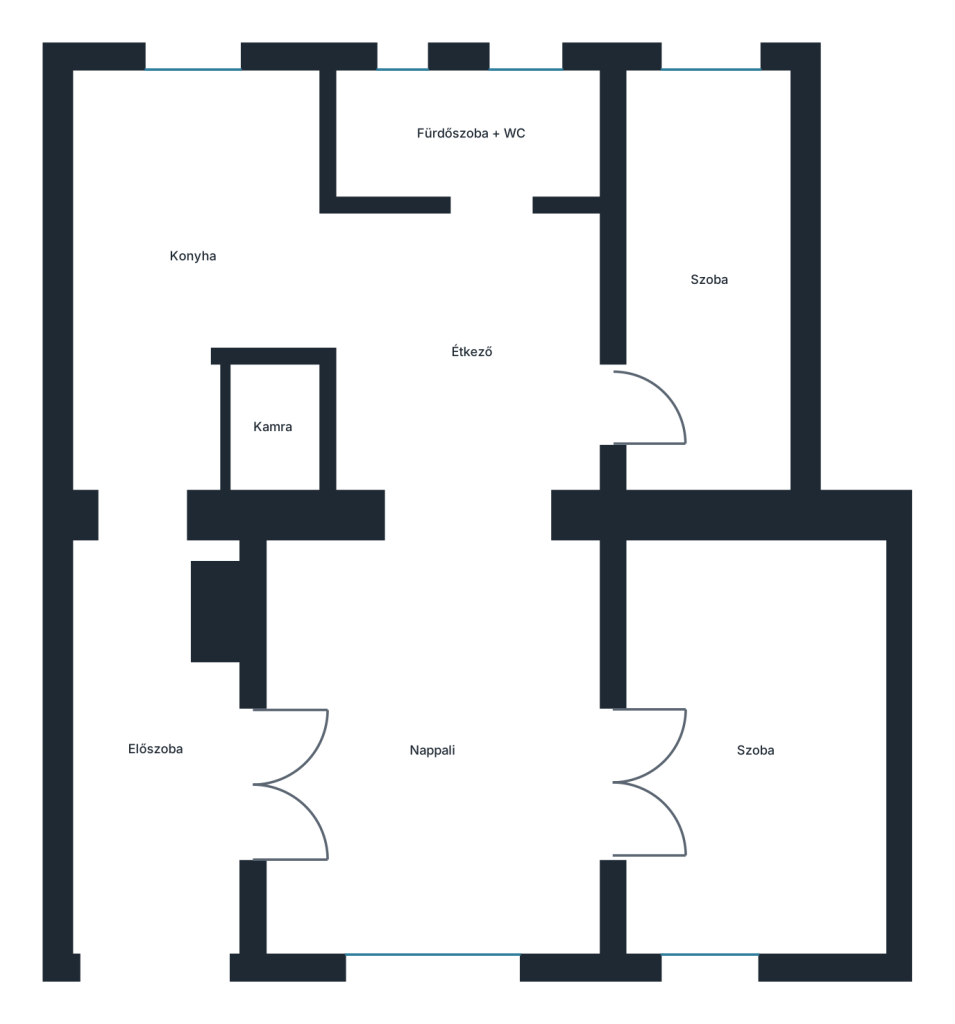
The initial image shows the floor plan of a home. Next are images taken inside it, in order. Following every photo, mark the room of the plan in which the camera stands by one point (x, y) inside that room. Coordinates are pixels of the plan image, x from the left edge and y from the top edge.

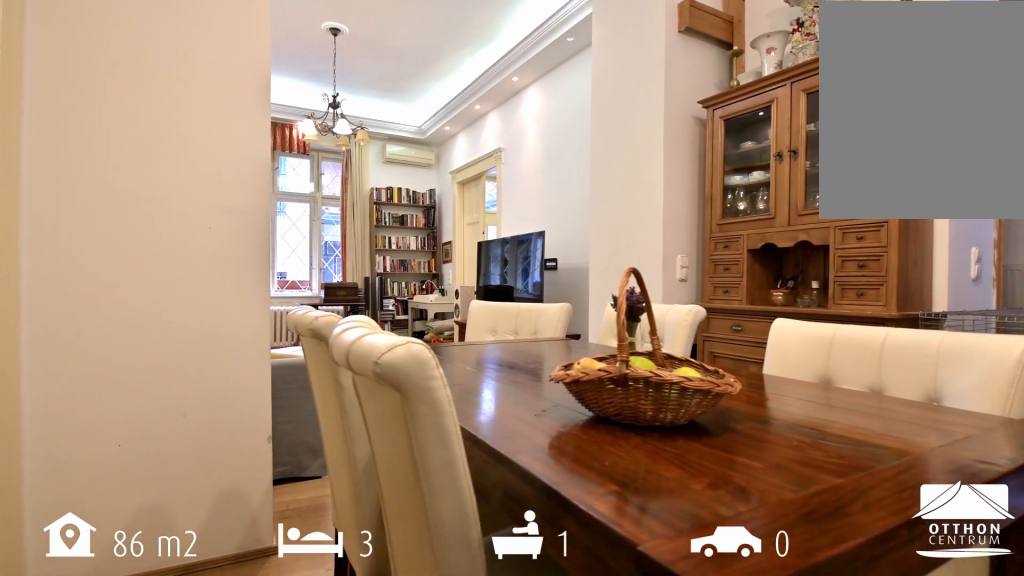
(474, 345)
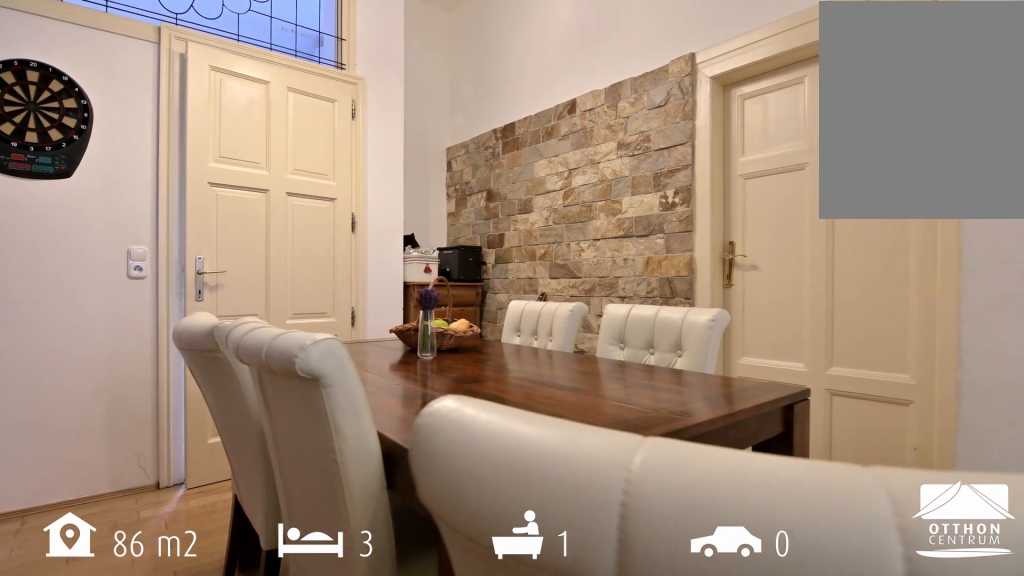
(474, 345)
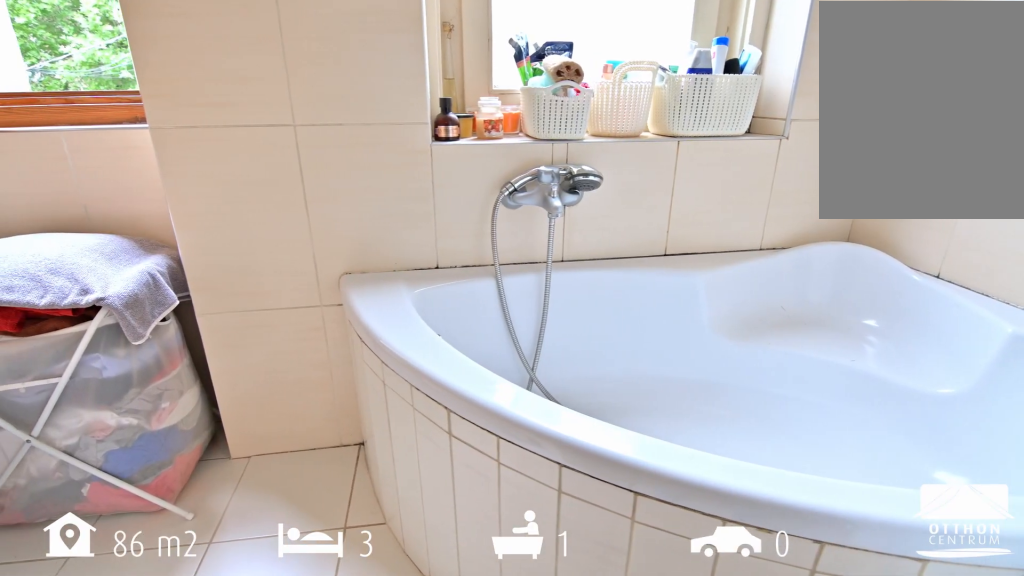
(474, 140)
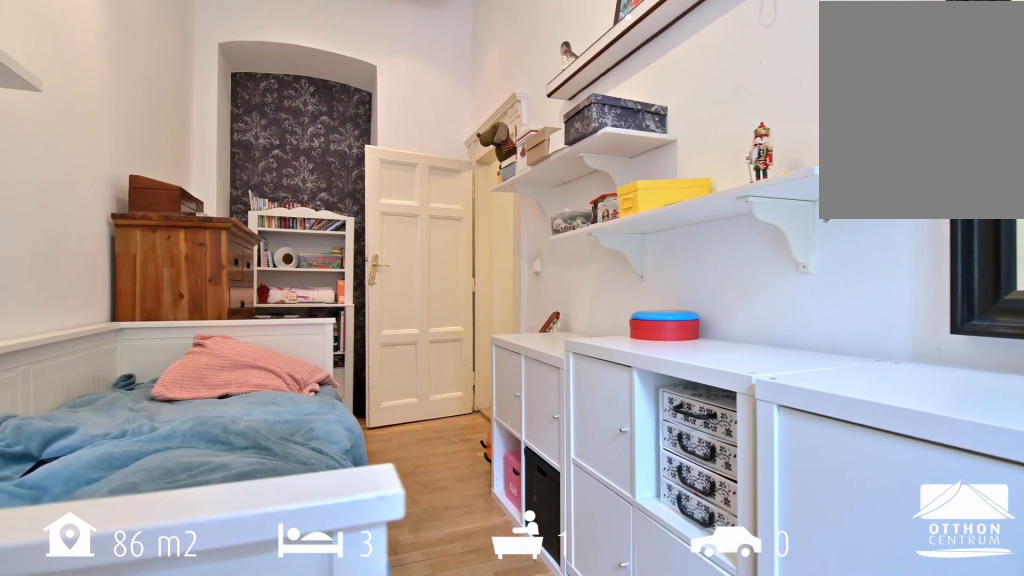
(726, 290)
